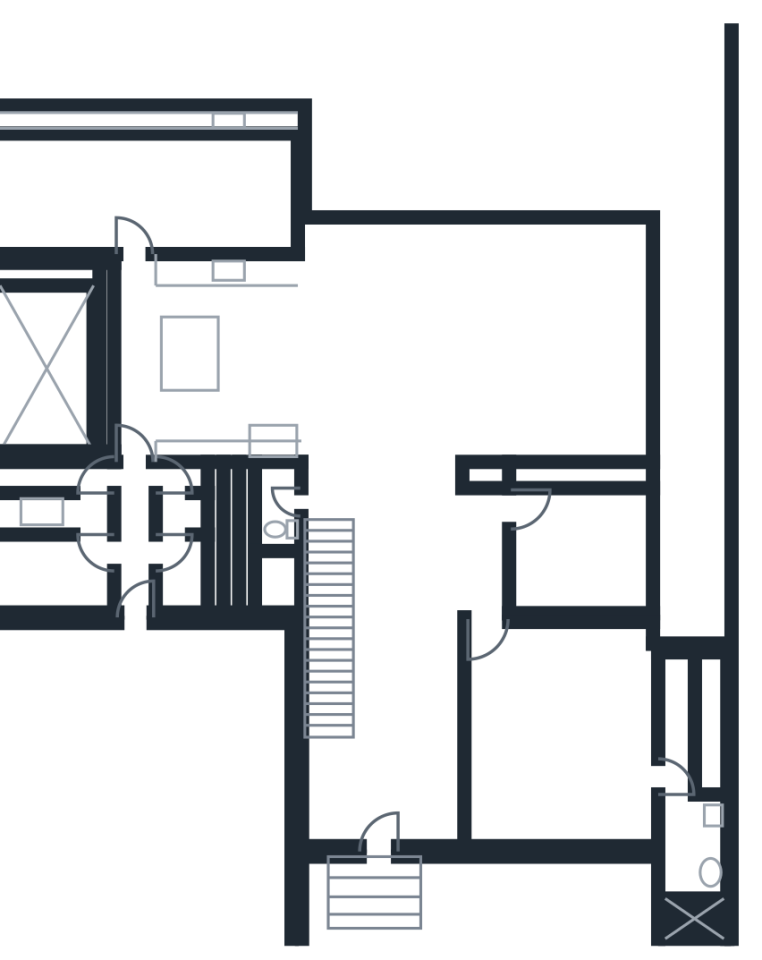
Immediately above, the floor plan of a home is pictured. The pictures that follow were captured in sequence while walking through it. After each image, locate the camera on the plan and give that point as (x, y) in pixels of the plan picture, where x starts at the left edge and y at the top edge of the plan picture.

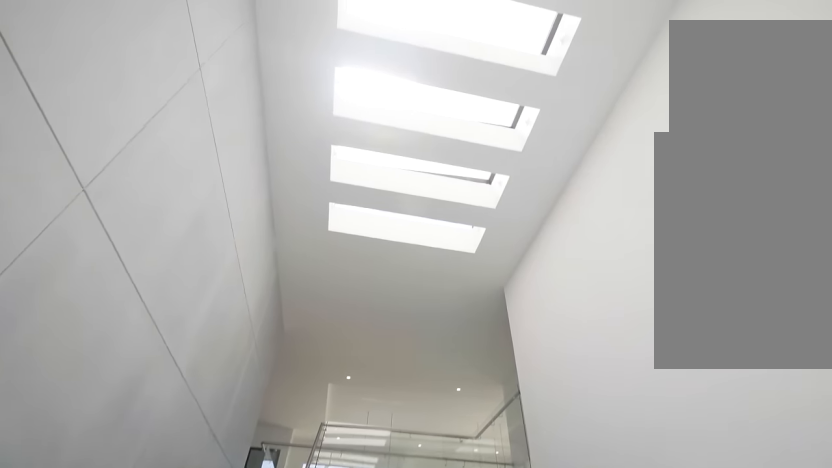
(385, 834)
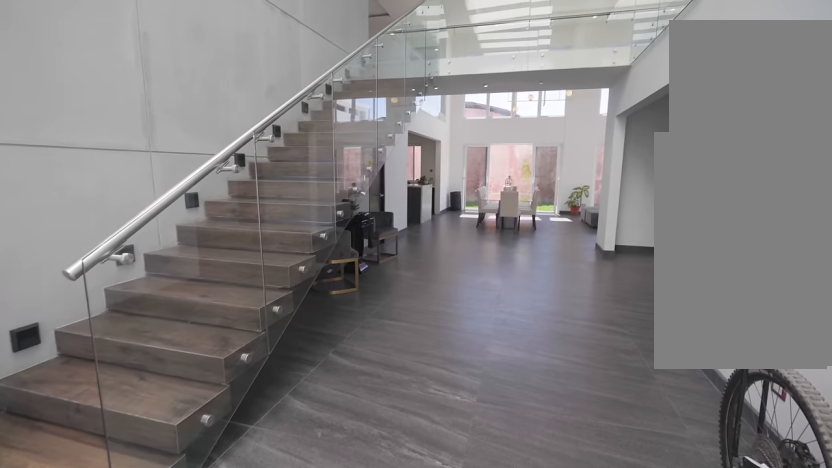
(418, 792)
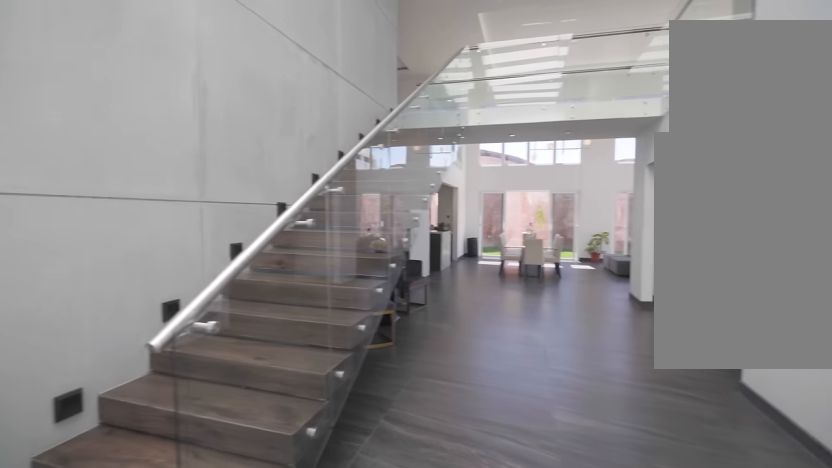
(412, 804)
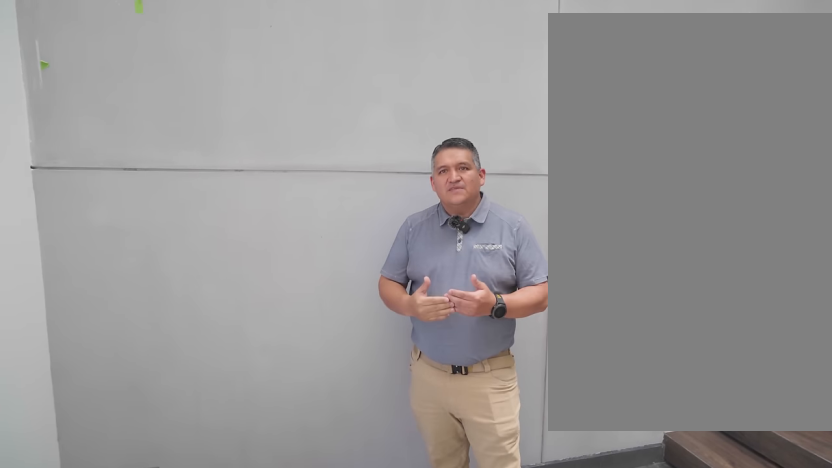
(372, 805)
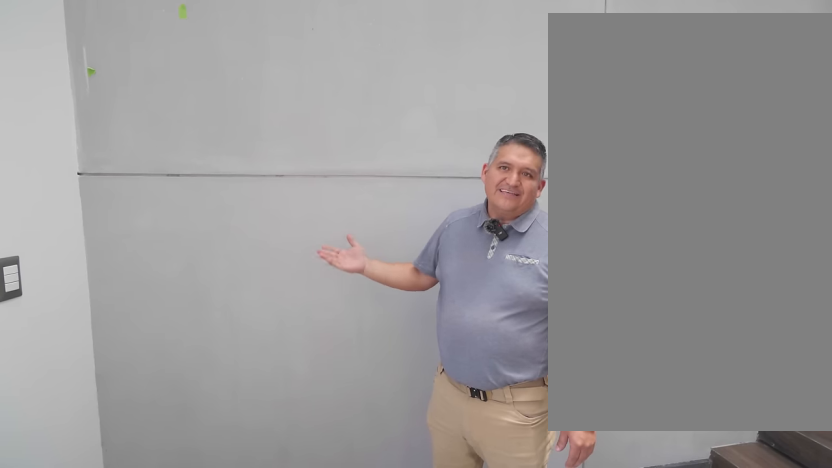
(372, 805)
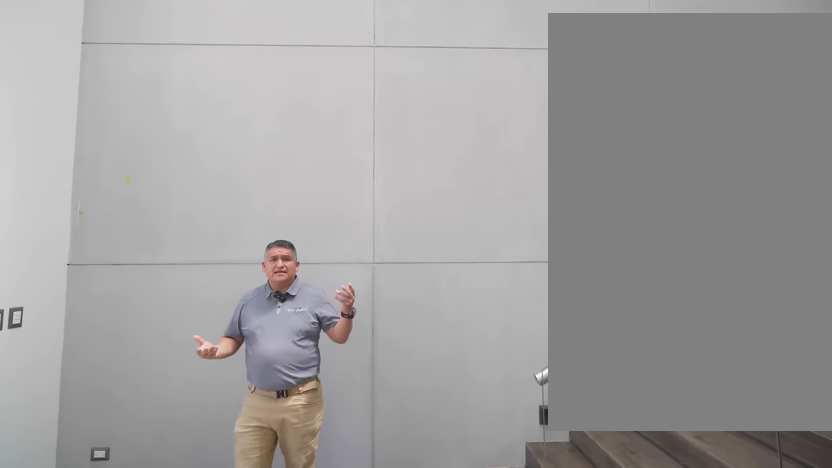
(349, 807)
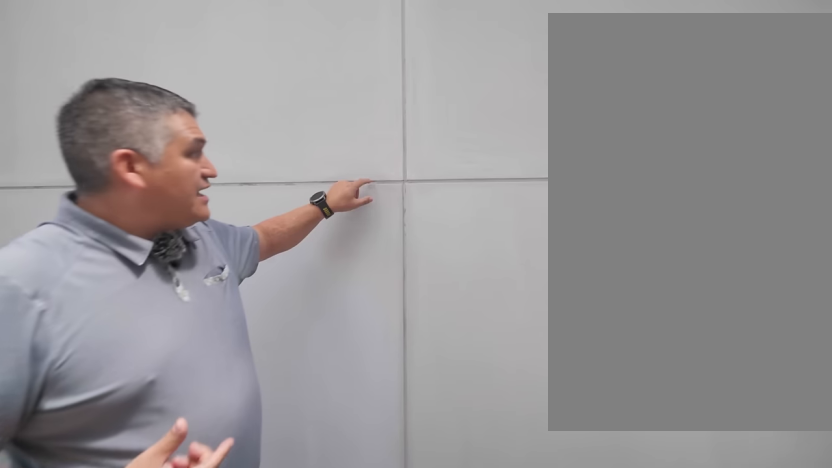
(355, 803)
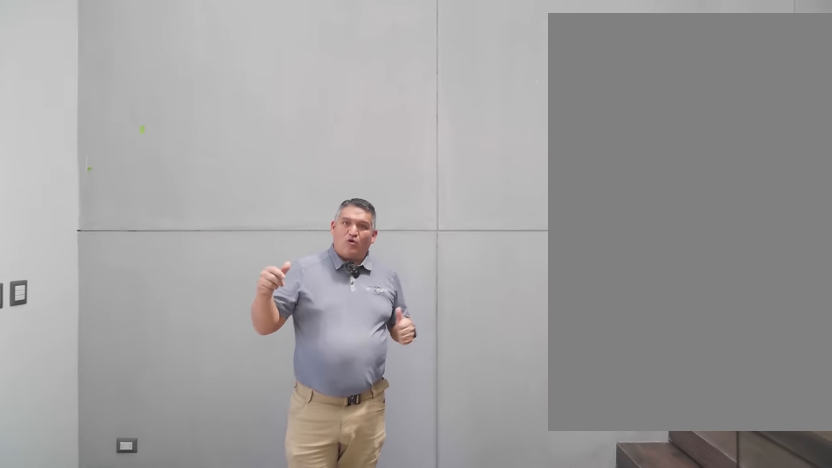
(350, 789)
